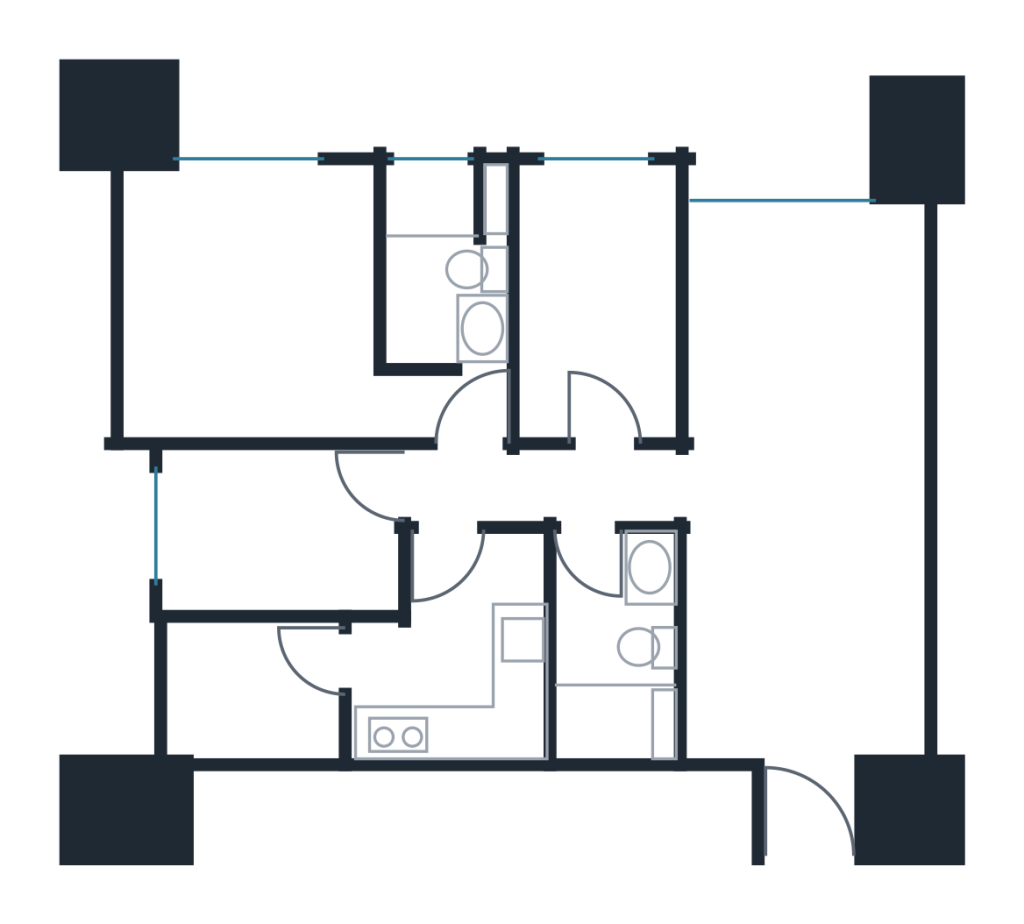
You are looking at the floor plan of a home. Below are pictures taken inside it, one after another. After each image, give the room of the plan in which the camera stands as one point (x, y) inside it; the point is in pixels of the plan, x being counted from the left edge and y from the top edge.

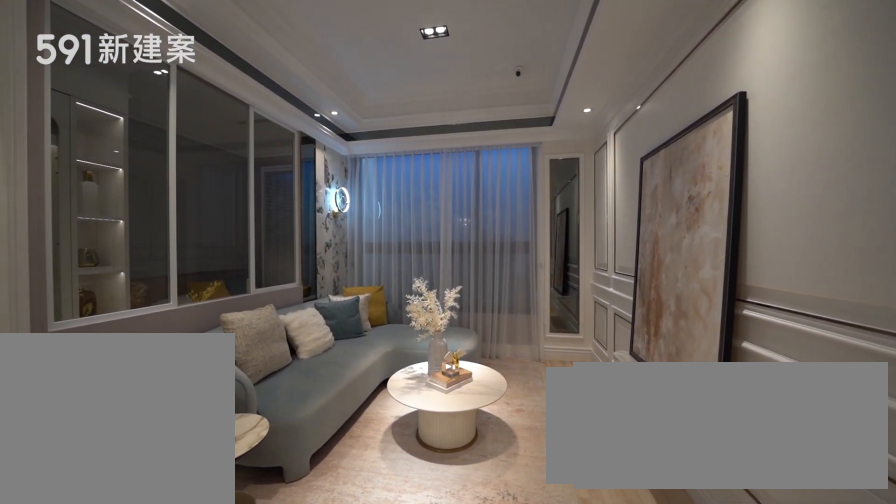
(804, 331)
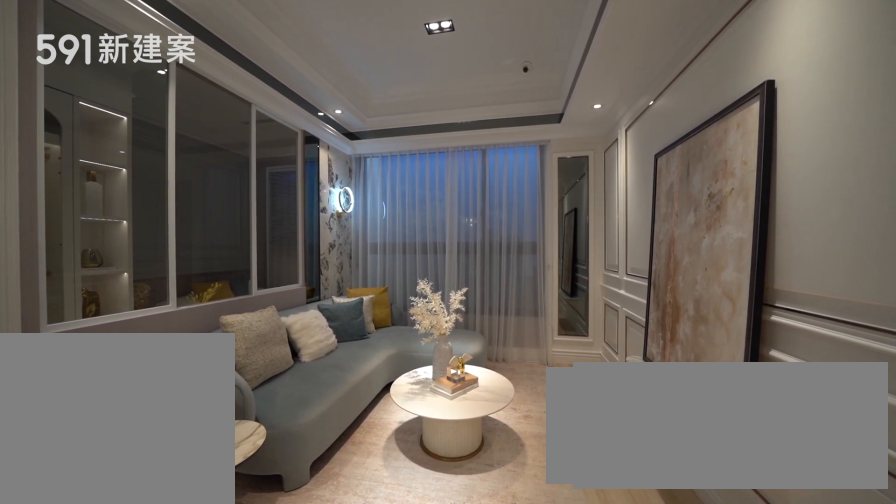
(804, 331)
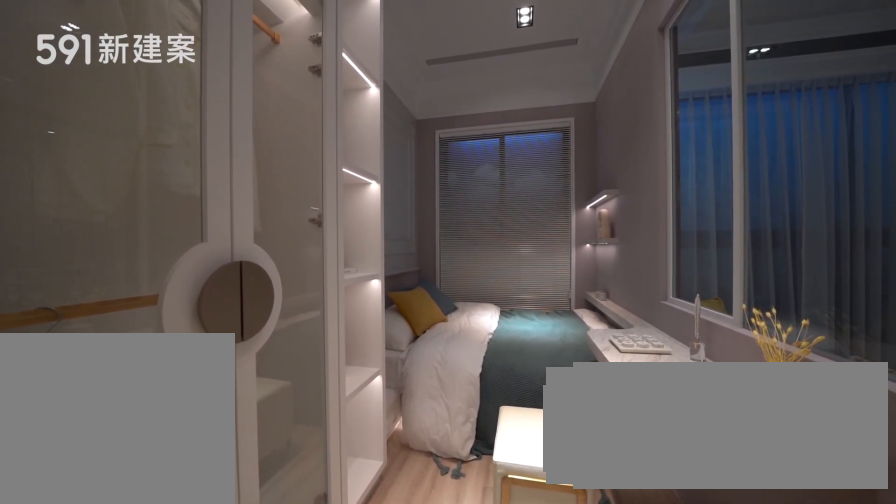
(595, 298)
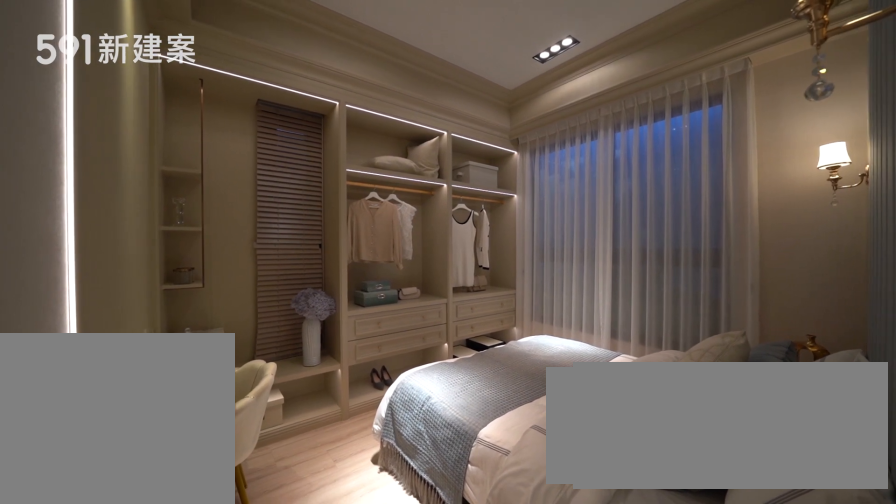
(271, 311)
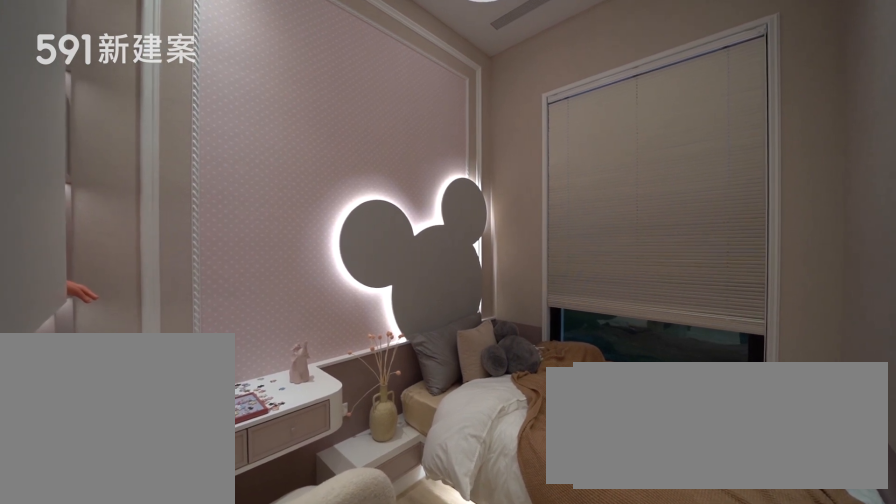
(279, 535)
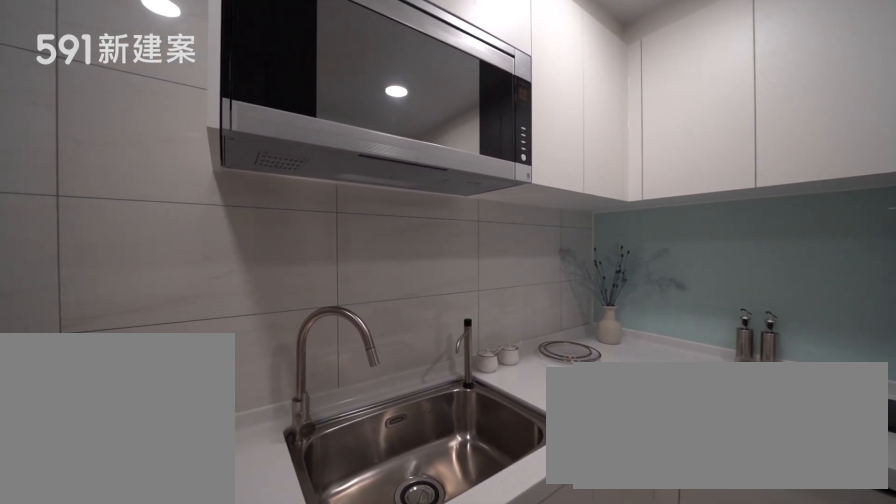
(461, 653)
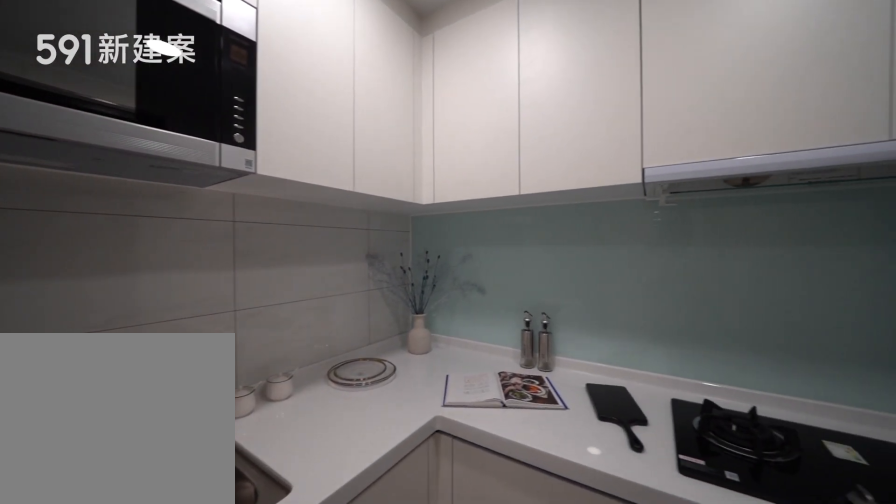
(461, 653)
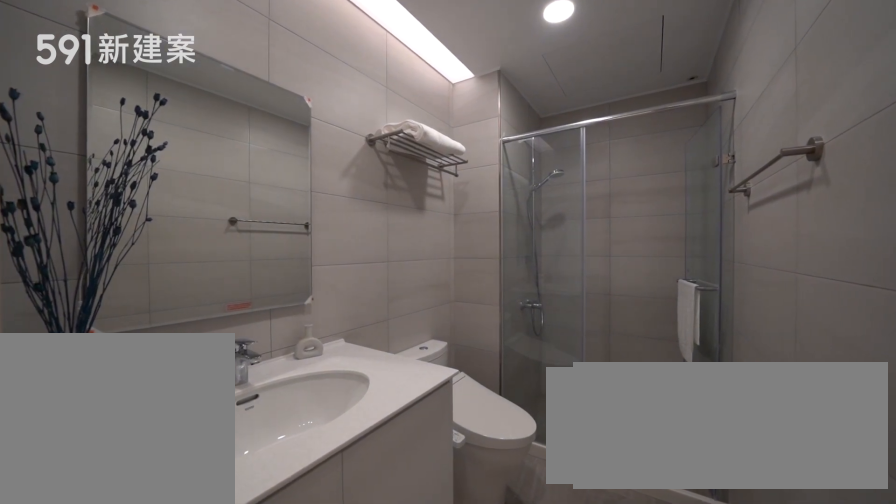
(611, 643)
